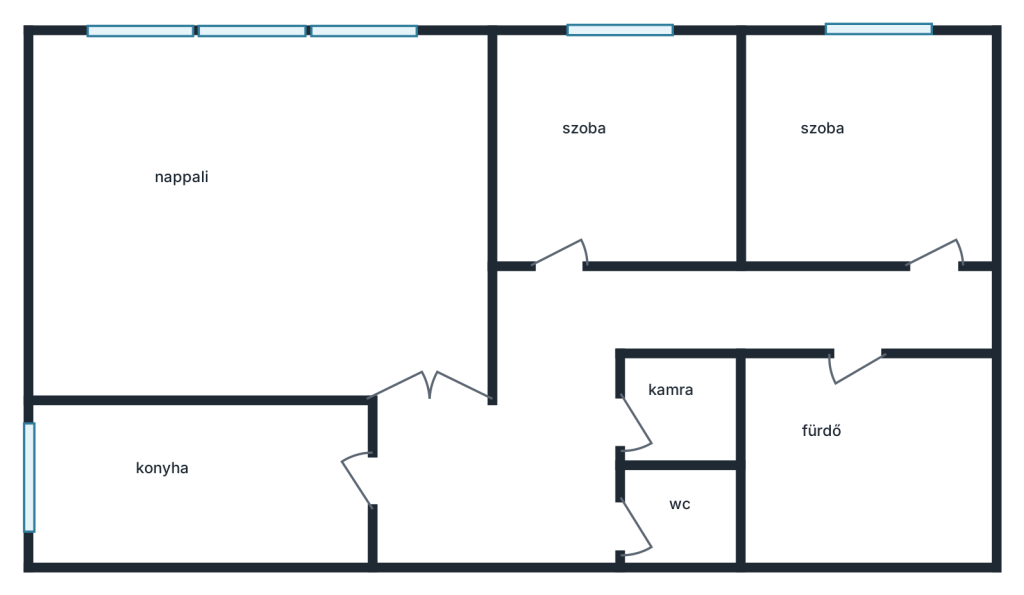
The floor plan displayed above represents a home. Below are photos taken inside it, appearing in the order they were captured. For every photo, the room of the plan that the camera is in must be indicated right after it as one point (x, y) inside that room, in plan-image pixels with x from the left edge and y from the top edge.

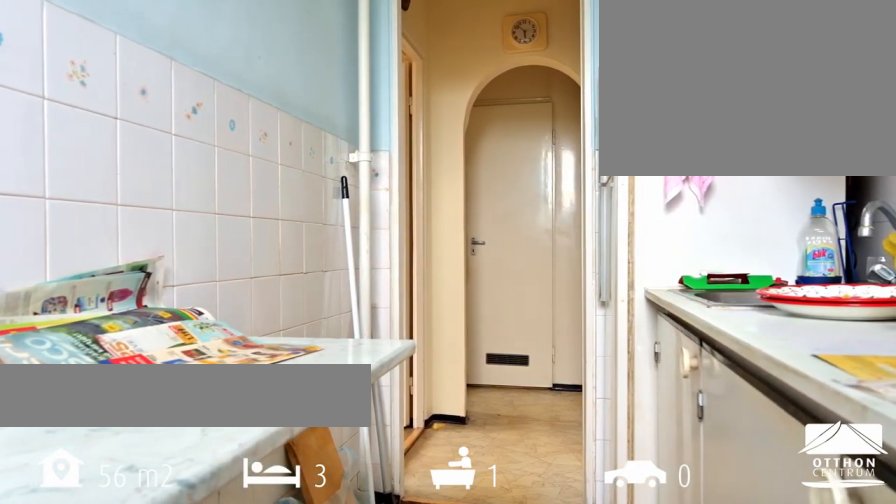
(276, 485)
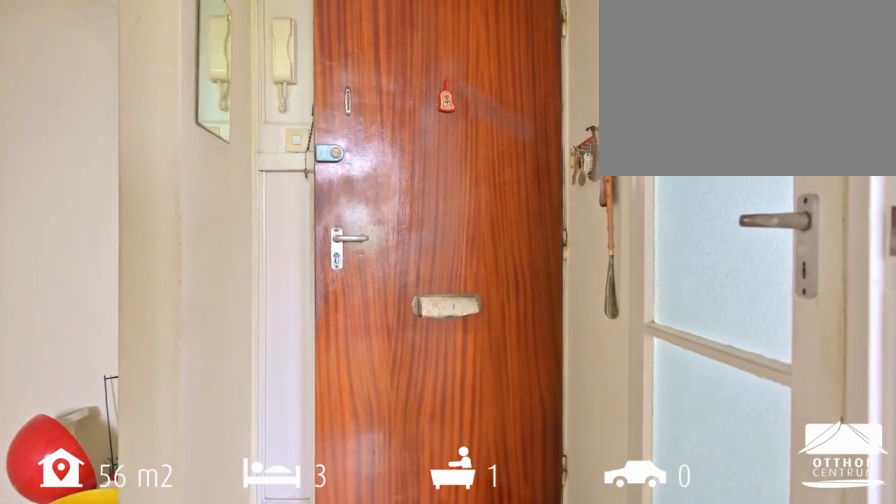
(927, 307)
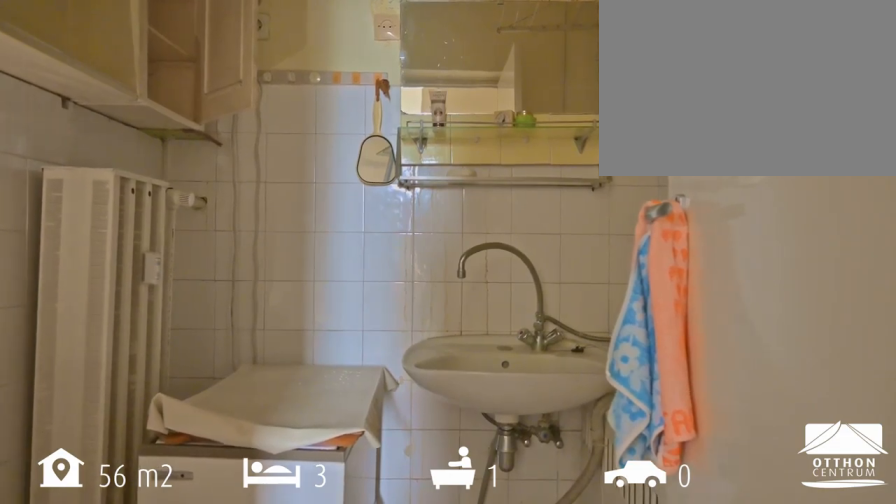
(871, 476)
